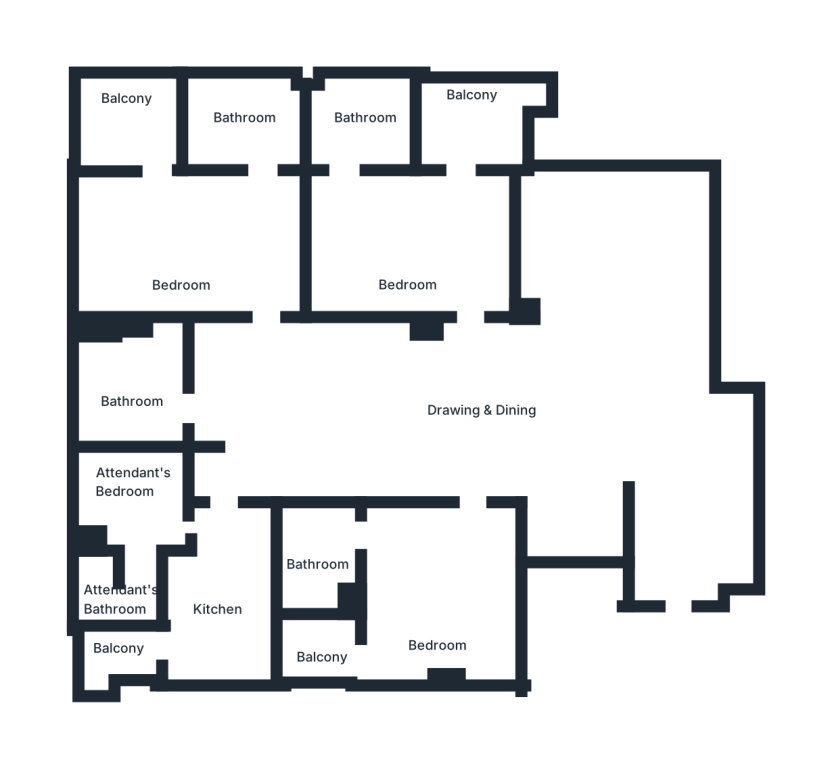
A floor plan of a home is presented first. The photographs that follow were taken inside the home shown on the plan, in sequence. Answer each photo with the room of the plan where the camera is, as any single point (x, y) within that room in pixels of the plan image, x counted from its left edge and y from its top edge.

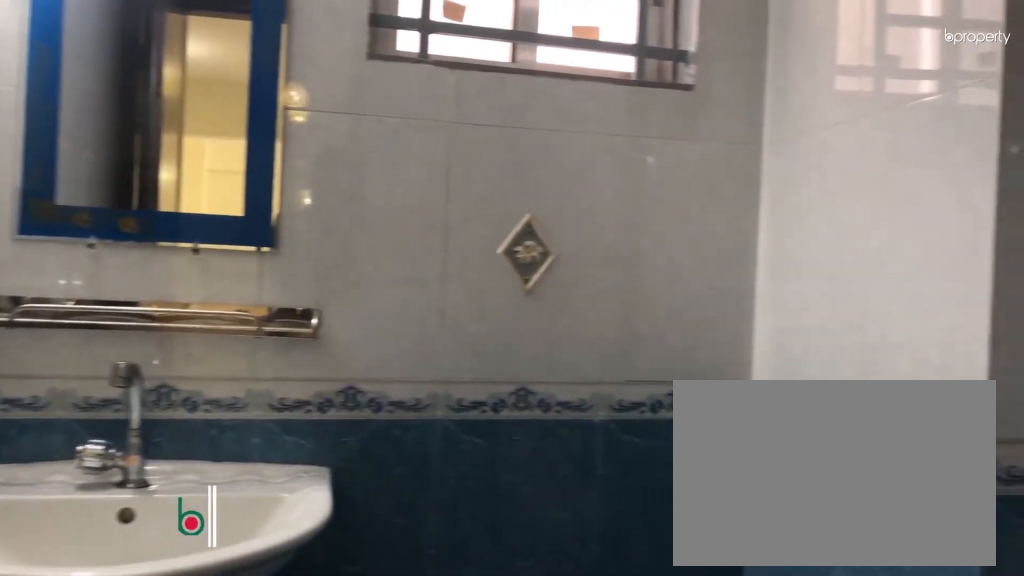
(132, 389)
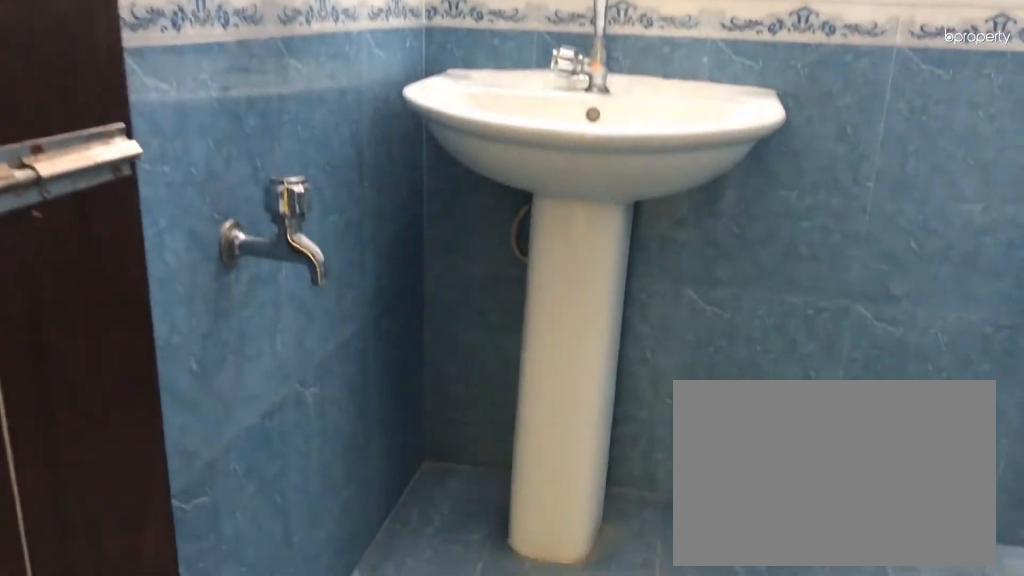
(132, 389)
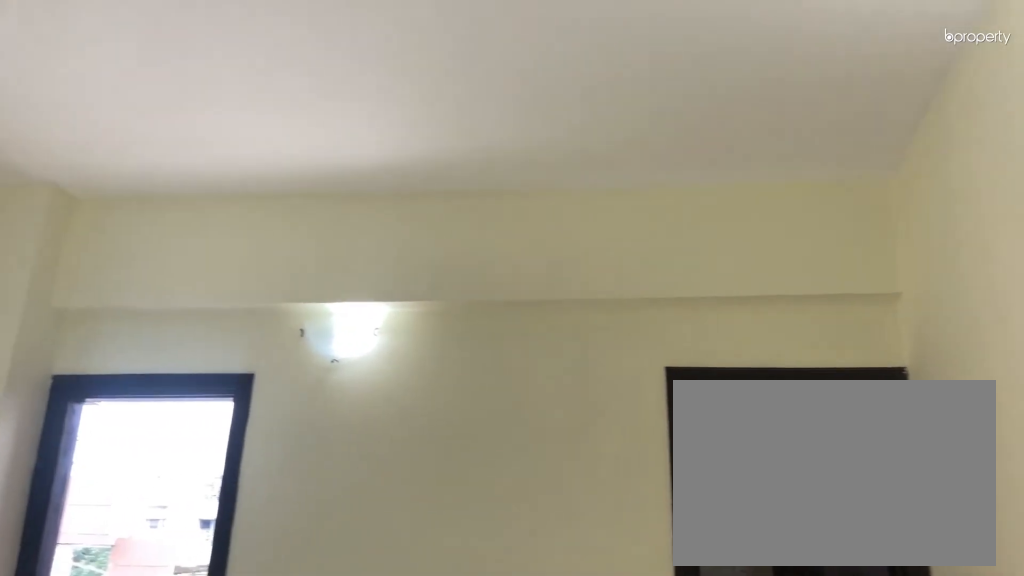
(191, 263)
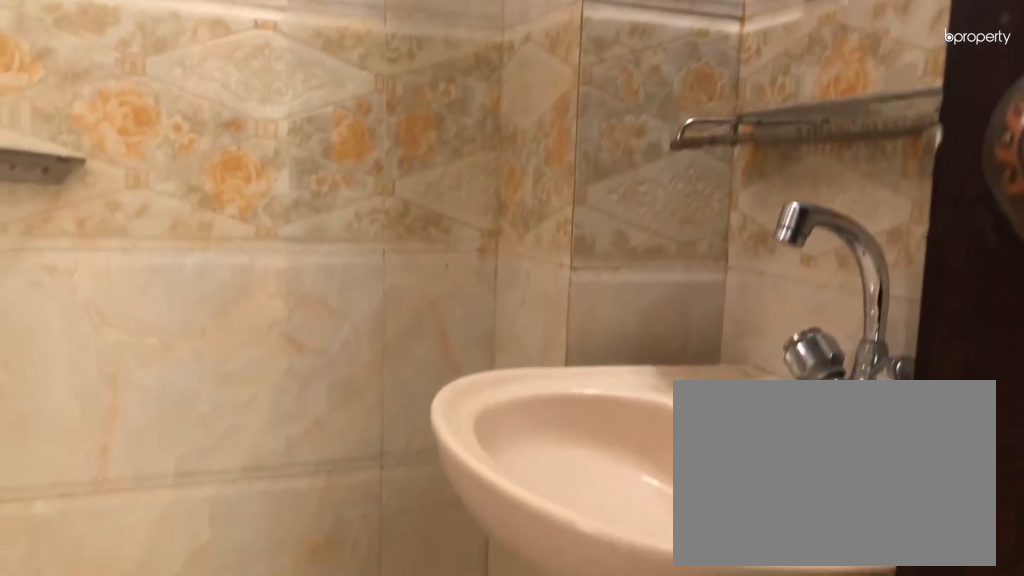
(238, 128)
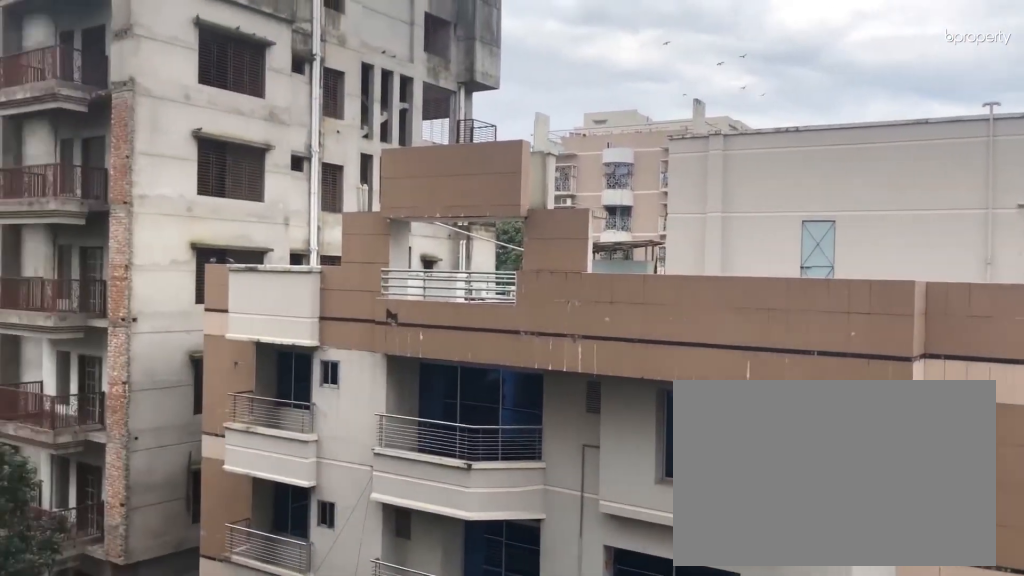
(127, 119)
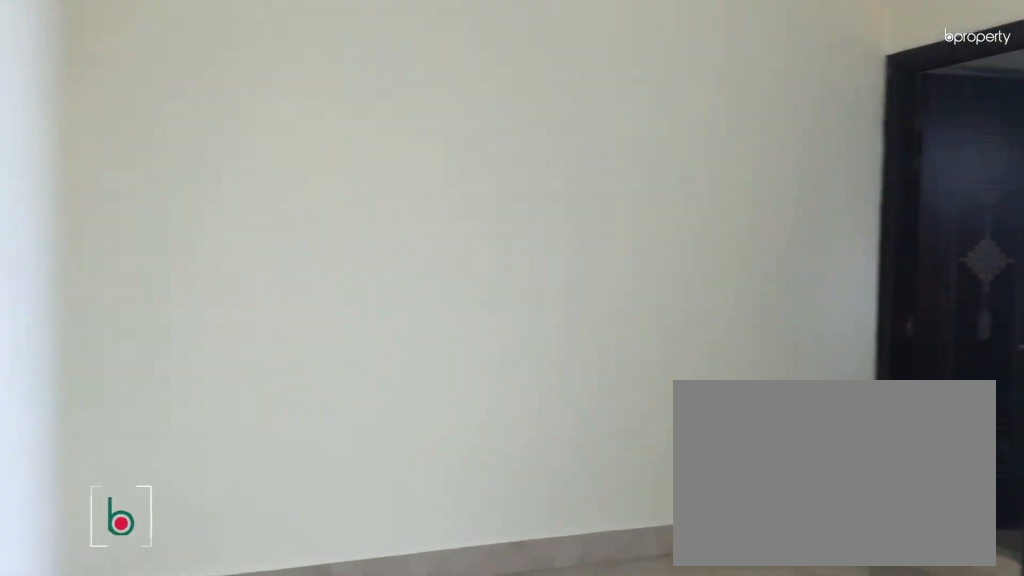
(413, 258)
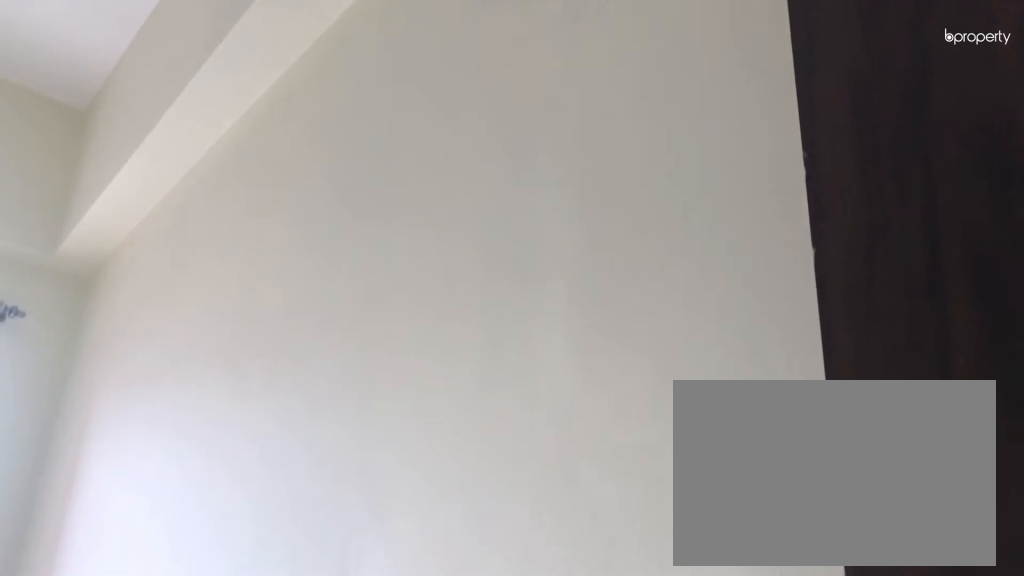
(413, 258)
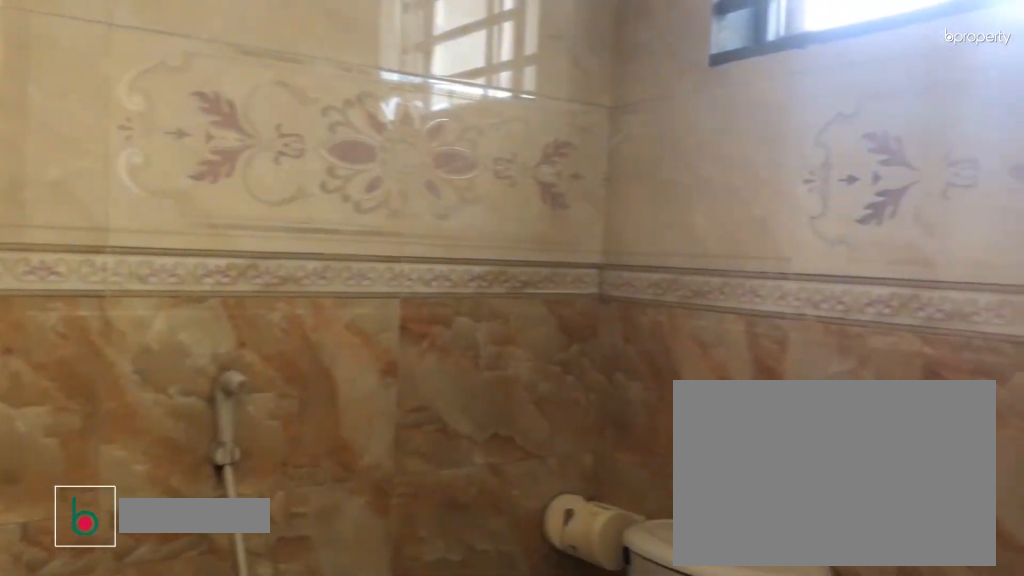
(365, 113)
